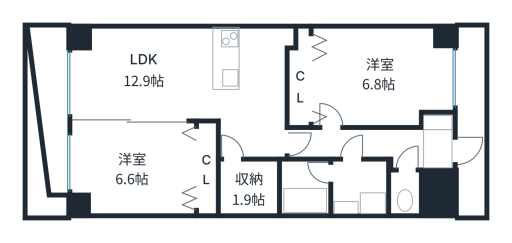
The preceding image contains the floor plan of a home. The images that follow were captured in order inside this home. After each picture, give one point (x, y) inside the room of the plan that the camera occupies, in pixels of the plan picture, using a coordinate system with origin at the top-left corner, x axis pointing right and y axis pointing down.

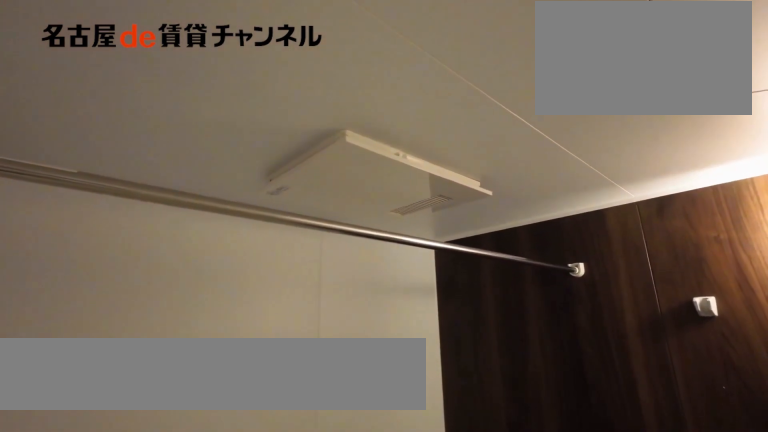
(304, 187)
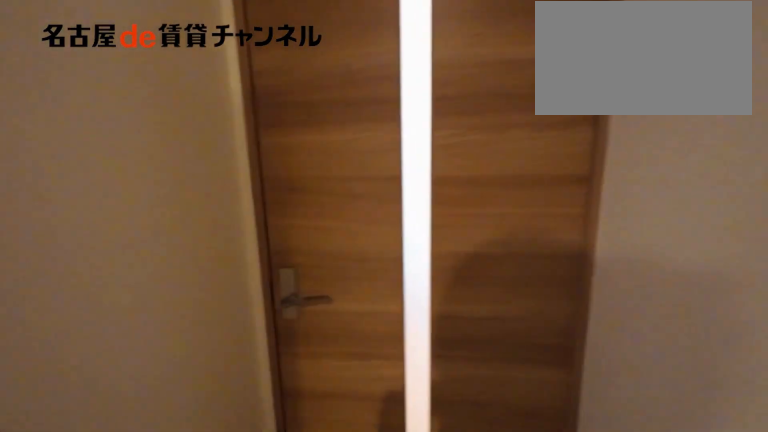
(359, 144)
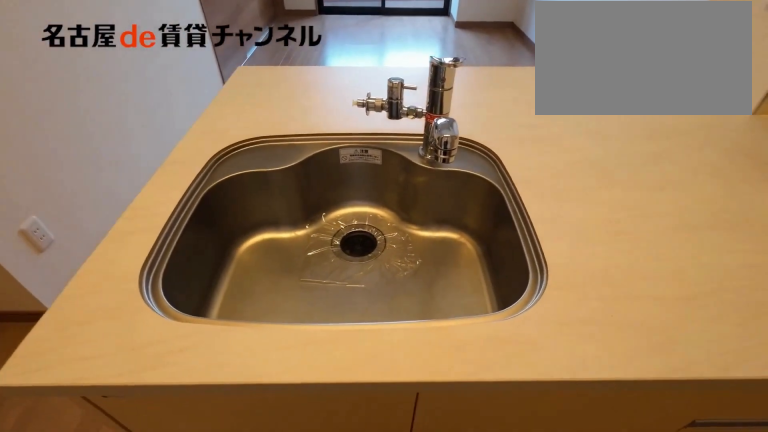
(254, 58)
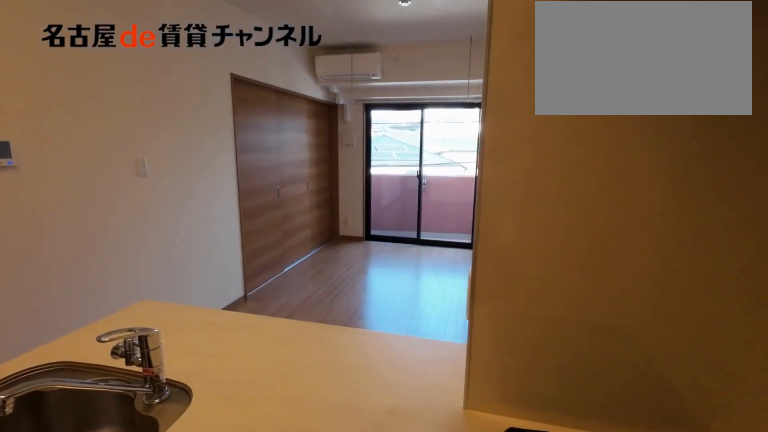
(254, 58)
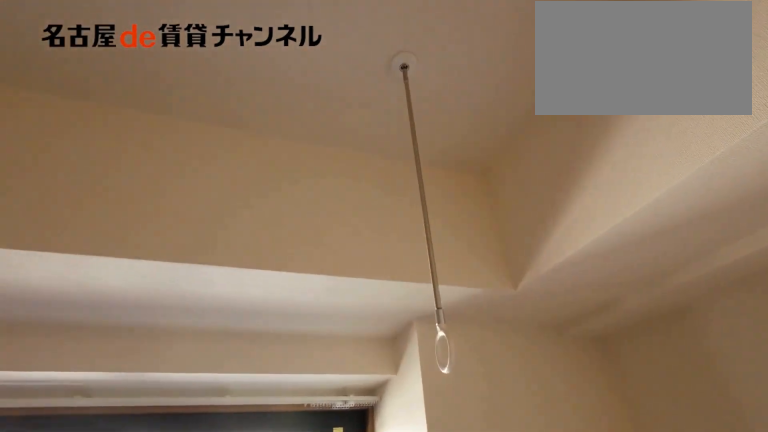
(188, 80)
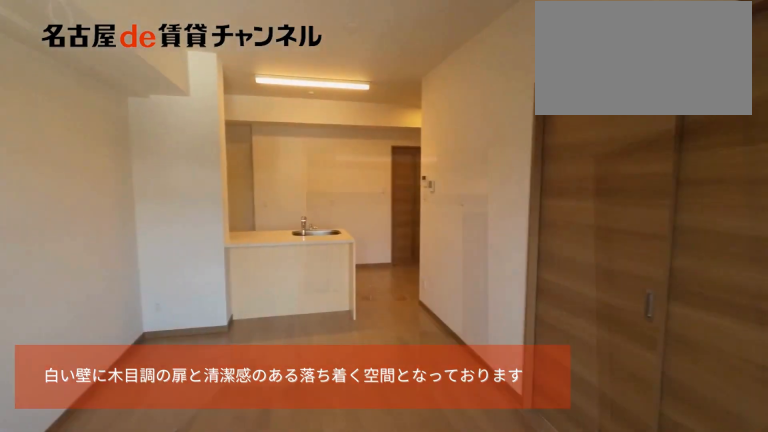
(188, 80)
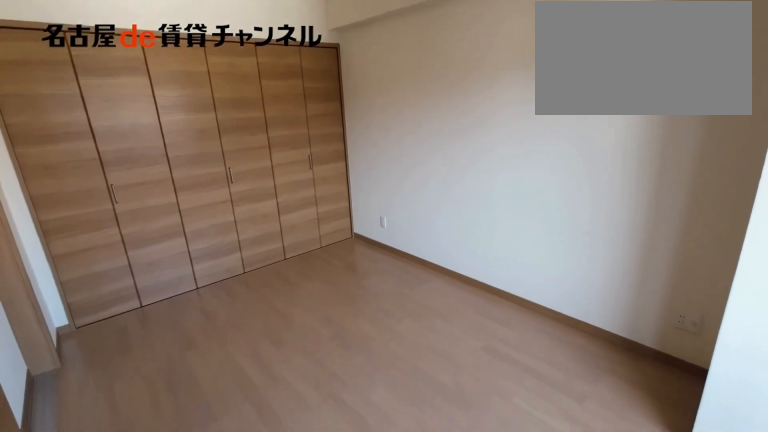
(135, 167)
